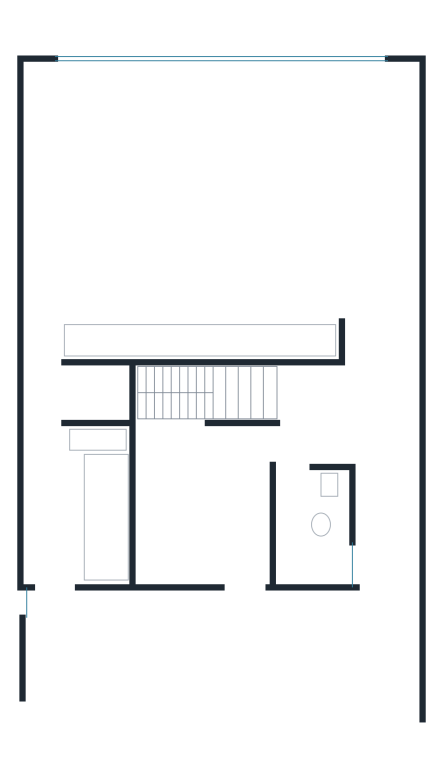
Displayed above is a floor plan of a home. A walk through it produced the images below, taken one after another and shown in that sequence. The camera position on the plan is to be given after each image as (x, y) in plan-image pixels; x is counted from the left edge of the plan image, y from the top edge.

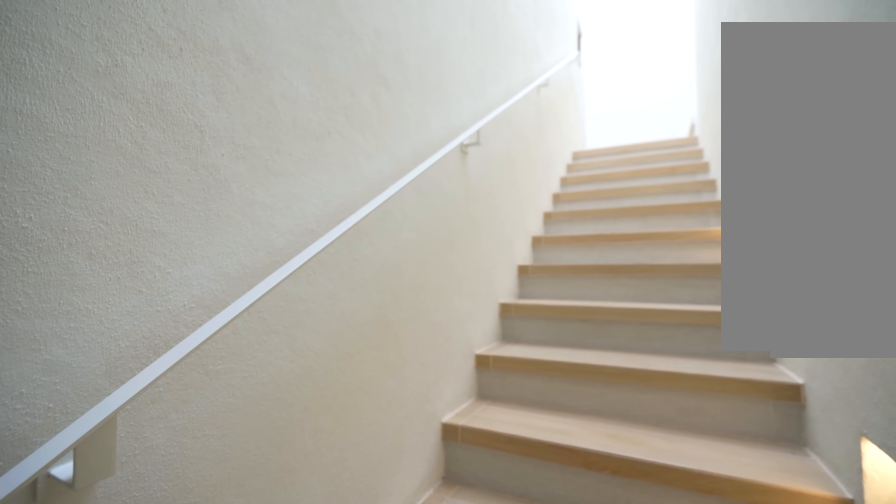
(304, 394)
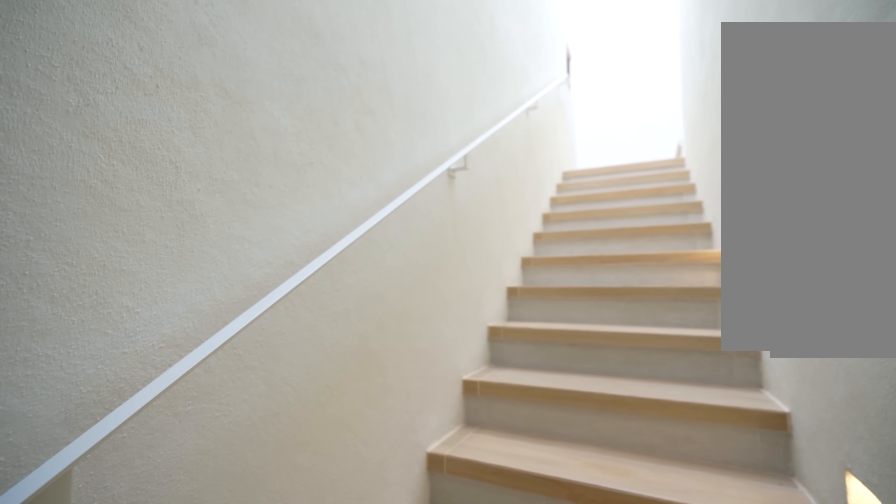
(304, 394)
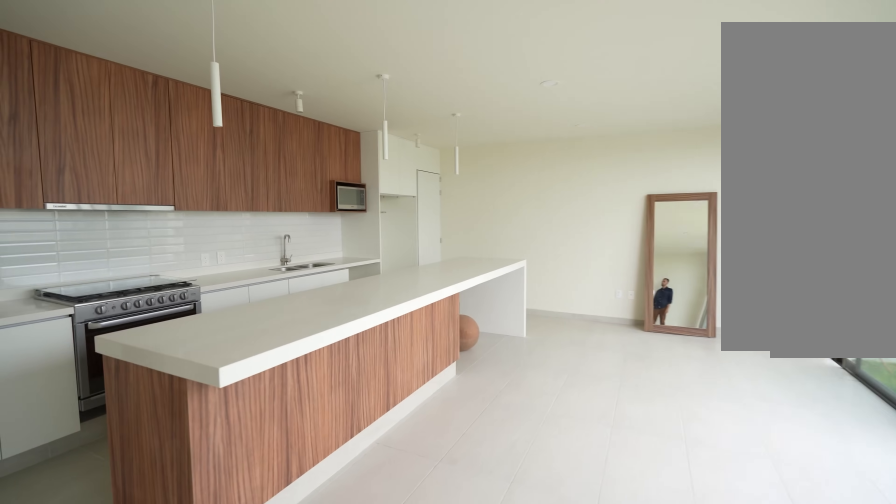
(385, 217)
